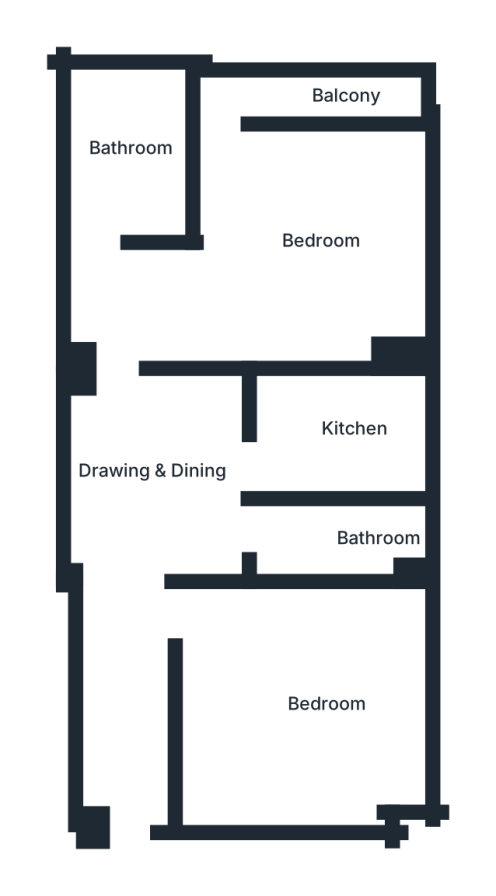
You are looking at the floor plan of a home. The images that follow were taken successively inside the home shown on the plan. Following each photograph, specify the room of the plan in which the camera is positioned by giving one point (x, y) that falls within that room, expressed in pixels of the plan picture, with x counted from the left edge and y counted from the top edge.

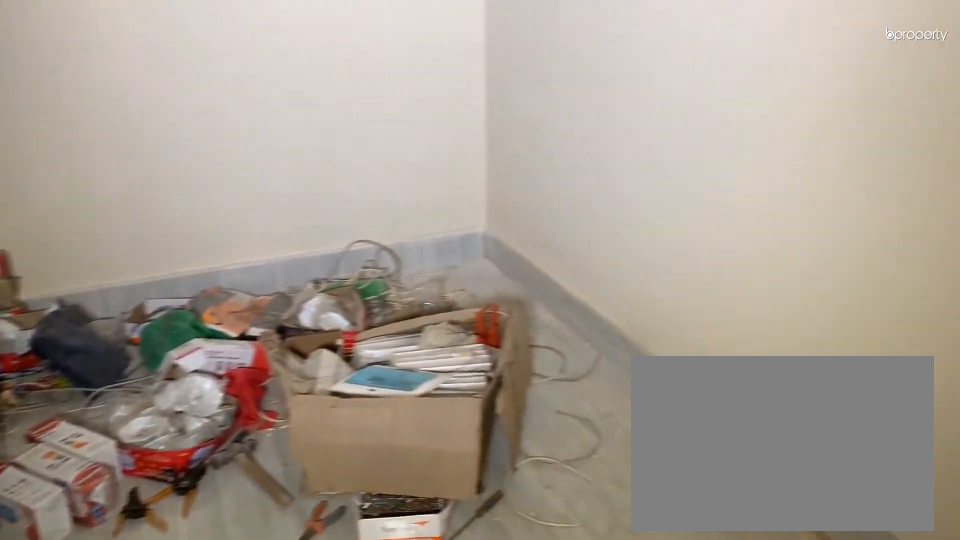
(301, 710)
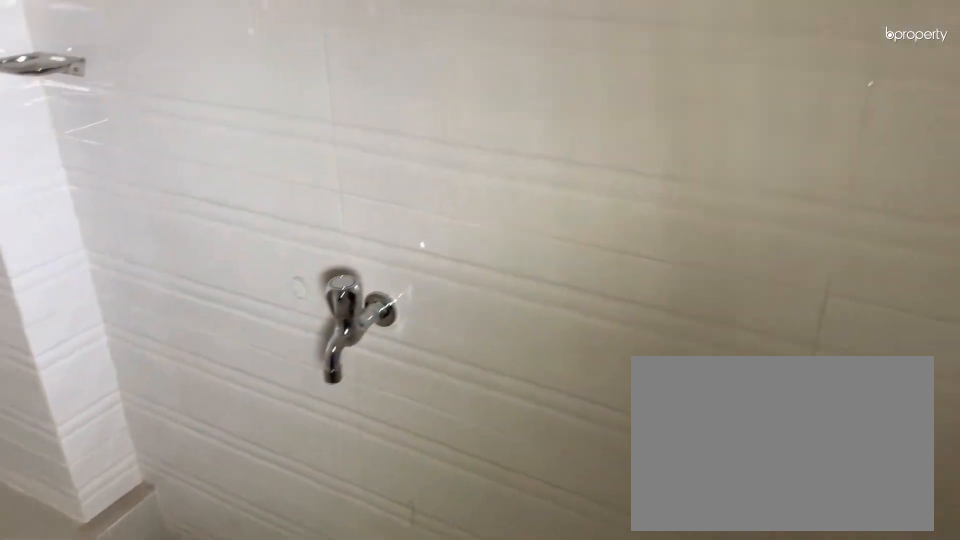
(349, 545)
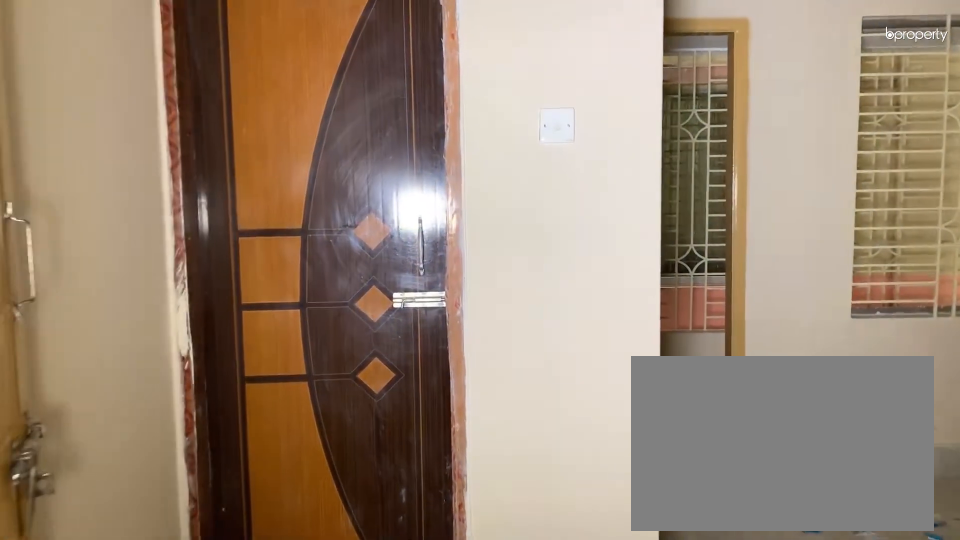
(305, 241)
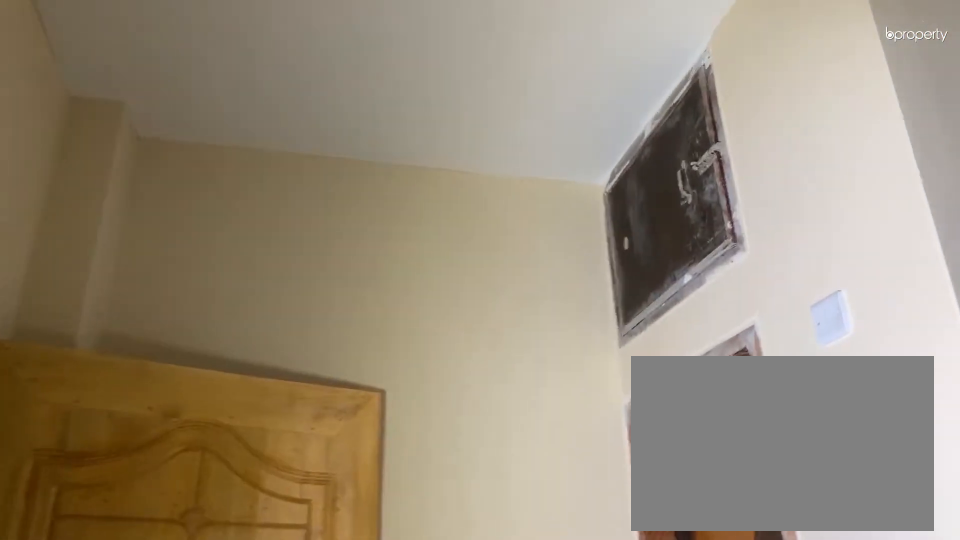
(305, 241)
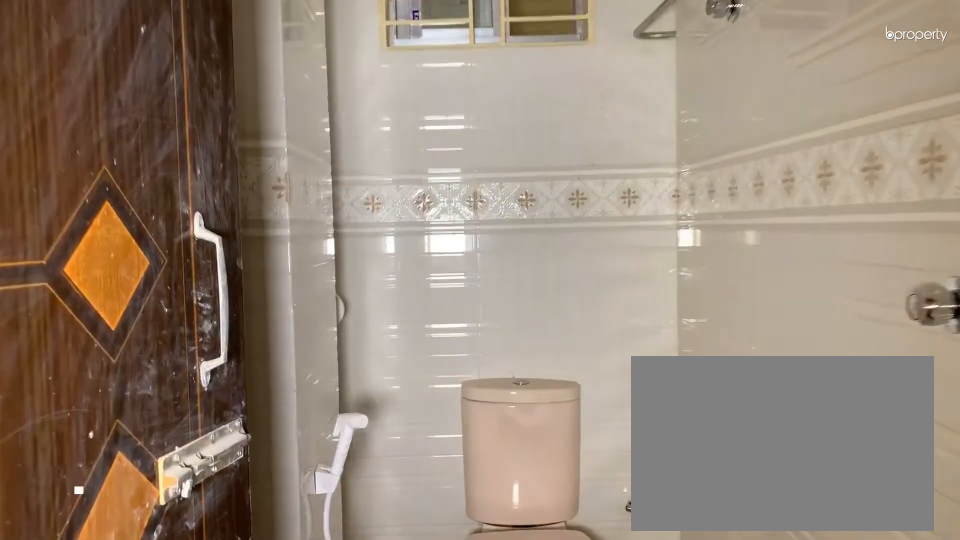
(132, 163)
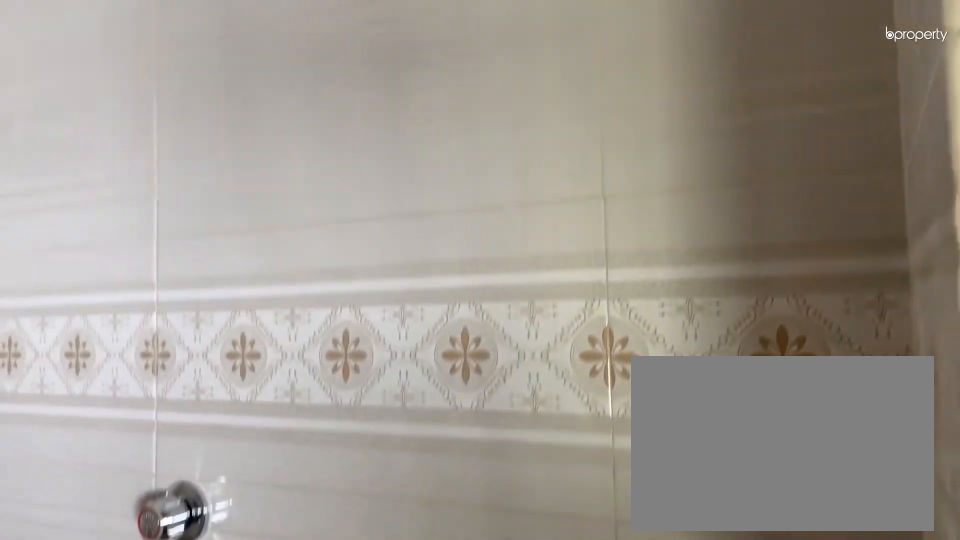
(132, 163)
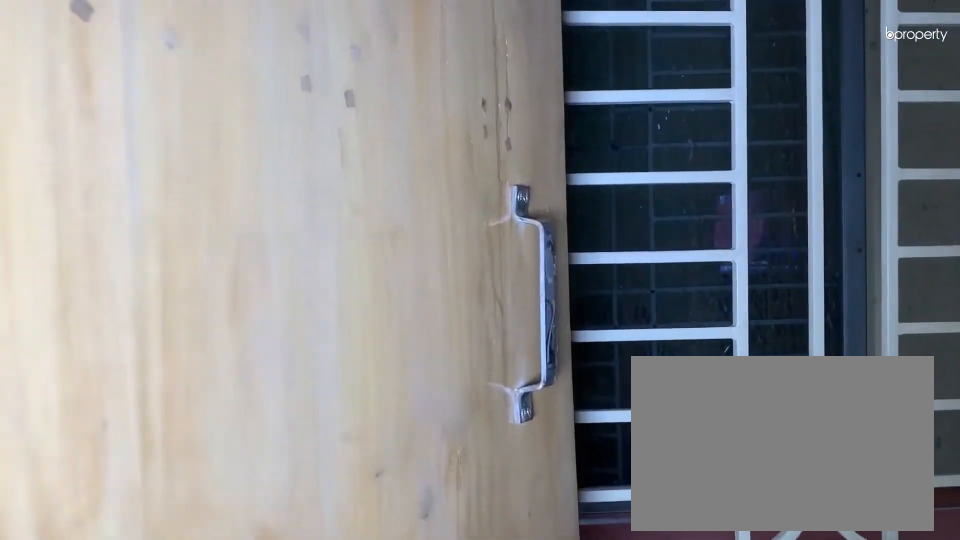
(340, 103)
